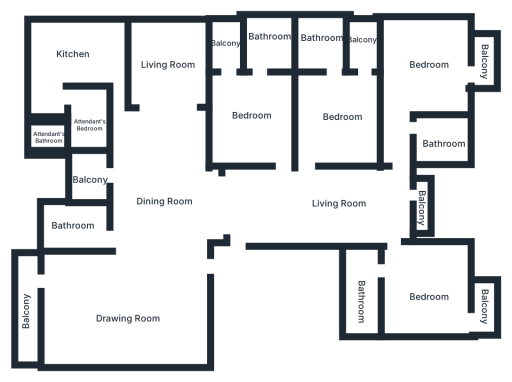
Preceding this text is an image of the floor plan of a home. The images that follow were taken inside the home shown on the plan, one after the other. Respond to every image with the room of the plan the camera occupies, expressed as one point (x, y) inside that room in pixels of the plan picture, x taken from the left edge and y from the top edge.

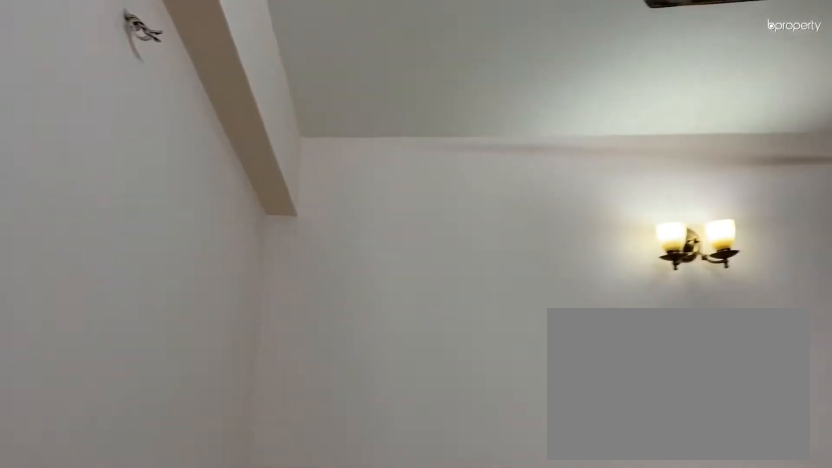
(249, 108)
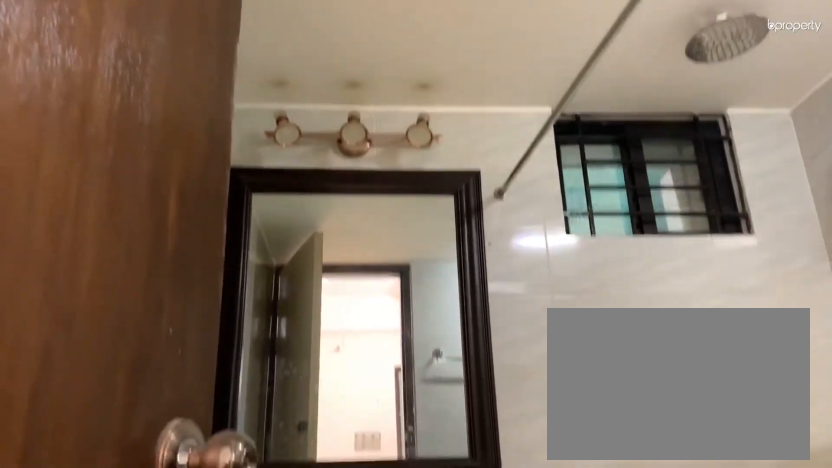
(264, 41)
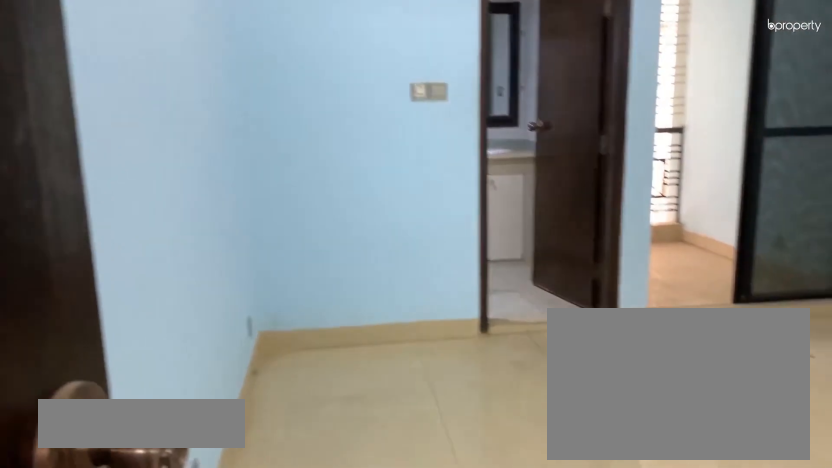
(341, 113)
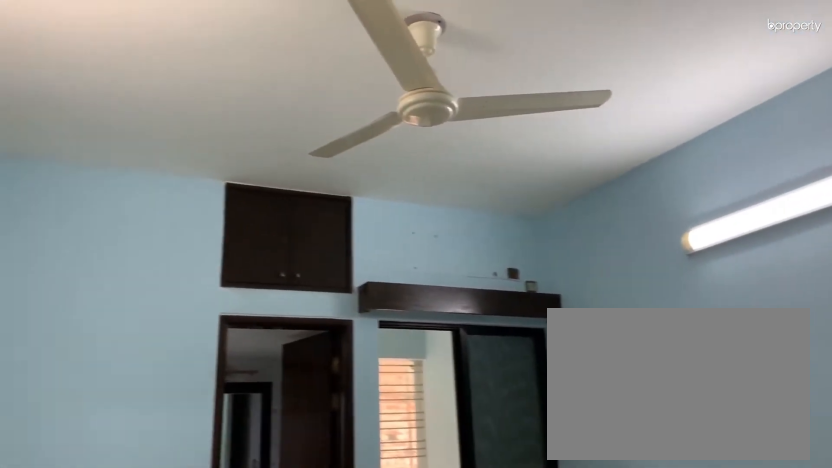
(341, 113)
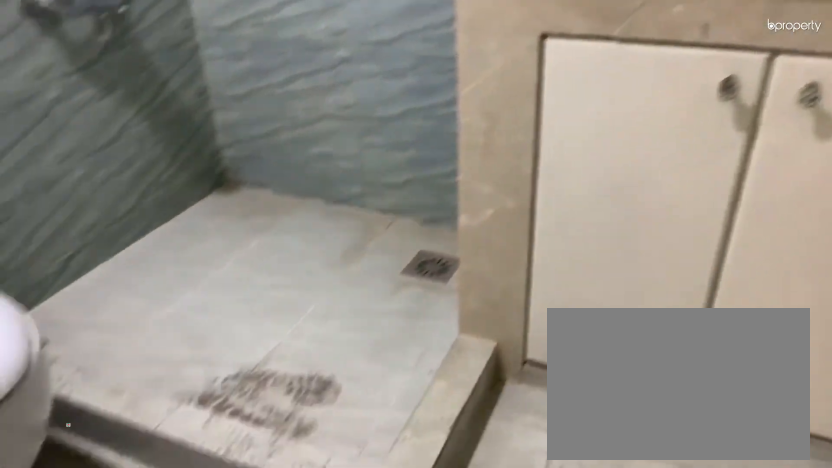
(322, 42)
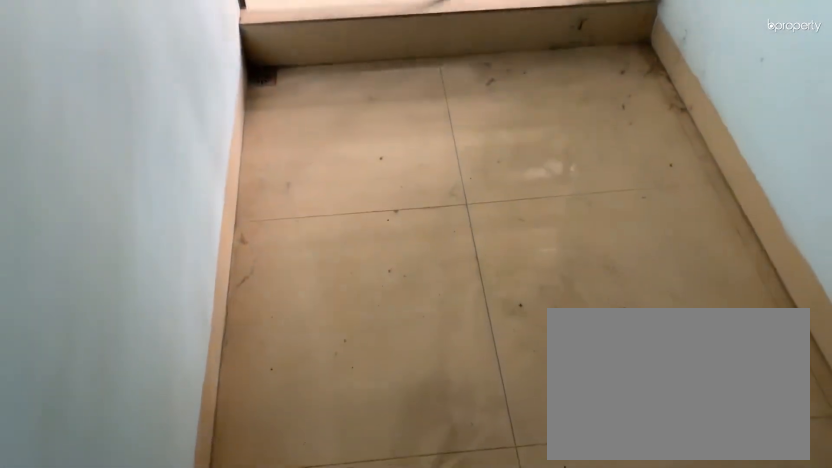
(361, 39)
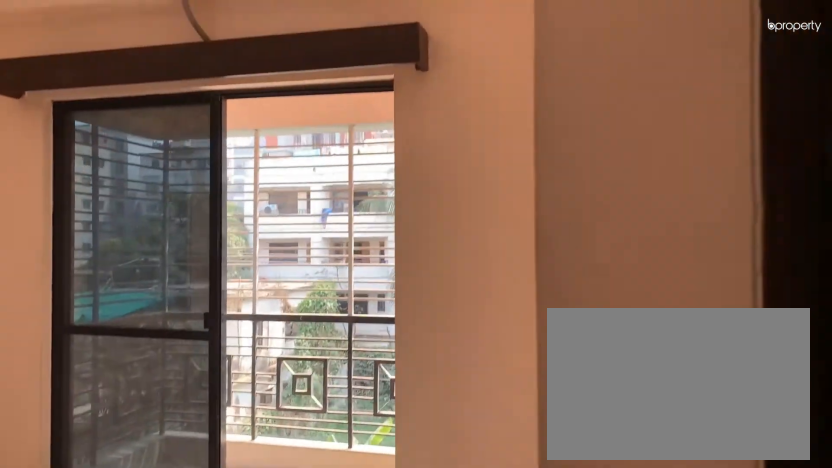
(422, 64)
